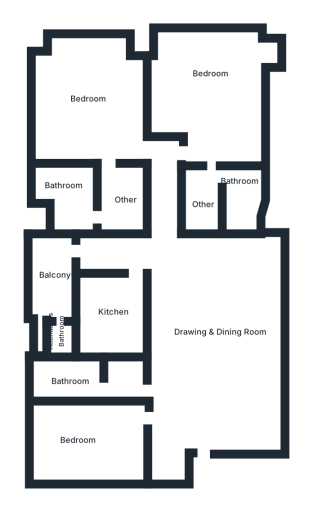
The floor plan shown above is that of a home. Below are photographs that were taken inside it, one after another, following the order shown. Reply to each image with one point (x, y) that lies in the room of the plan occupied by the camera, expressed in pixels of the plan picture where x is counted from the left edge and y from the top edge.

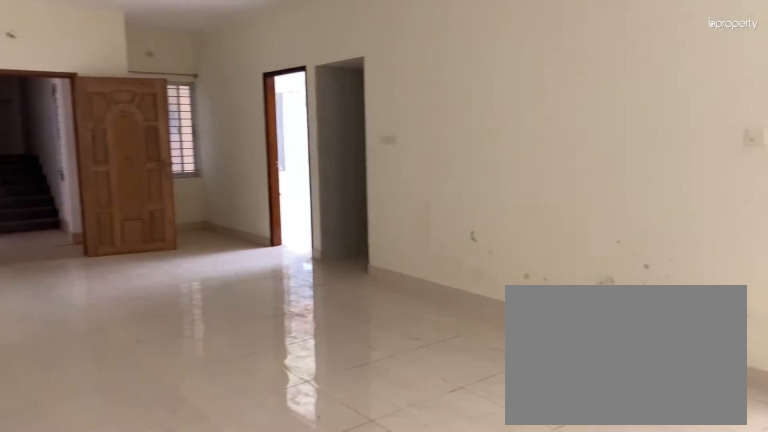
(216, 333)
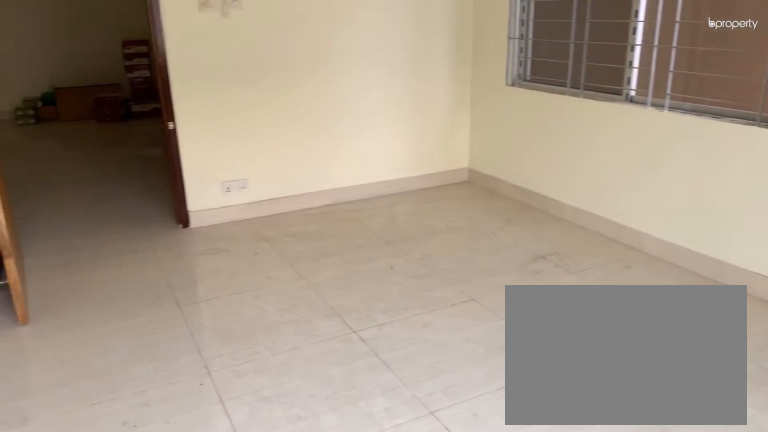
(91, 437)
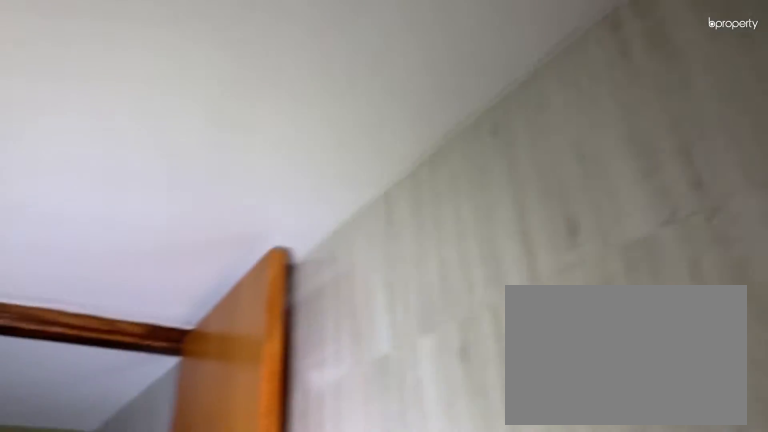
(73, 383)
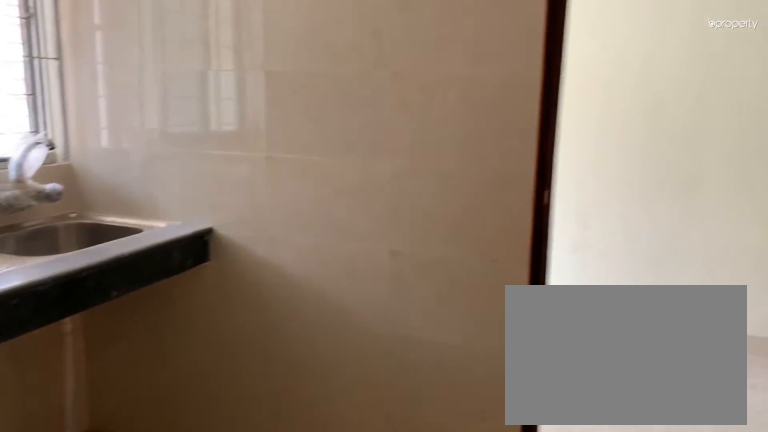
(113, 318)
